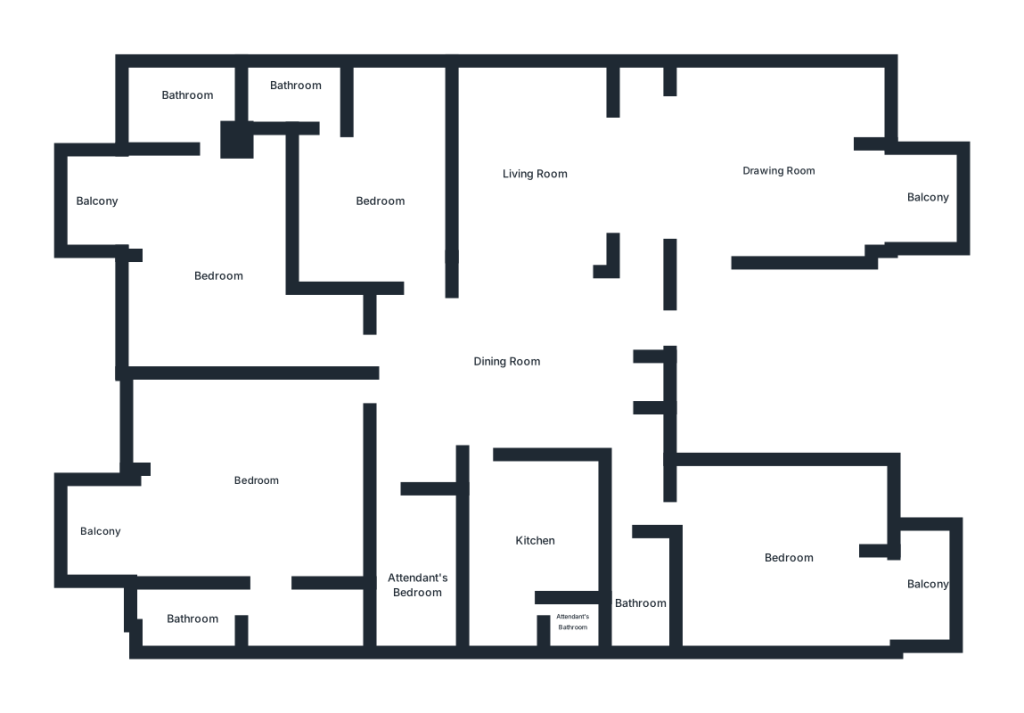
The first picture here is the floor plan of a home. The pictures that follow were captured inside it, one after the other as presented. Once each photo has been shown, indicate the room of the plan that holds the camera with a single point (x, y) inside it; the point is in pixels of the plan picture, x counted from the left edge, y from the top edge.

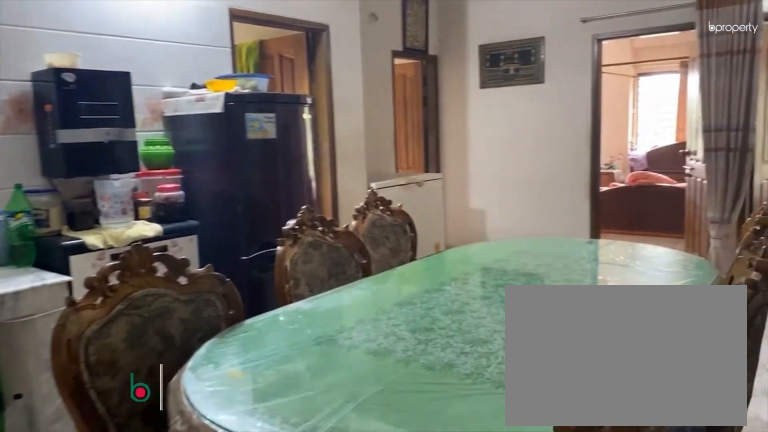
(506, 368)
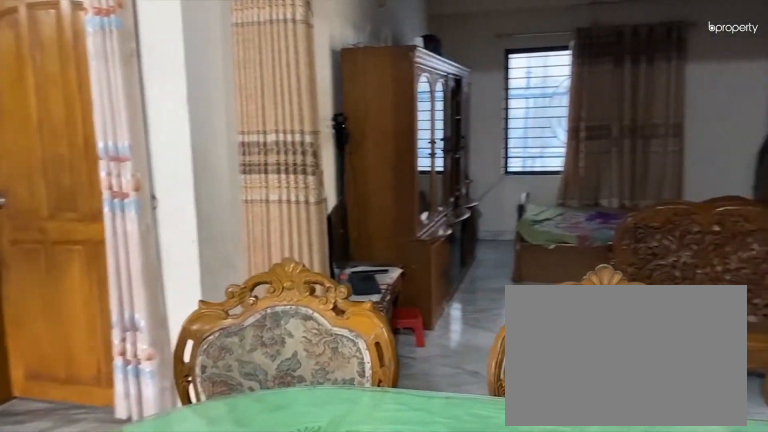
(506, 368)
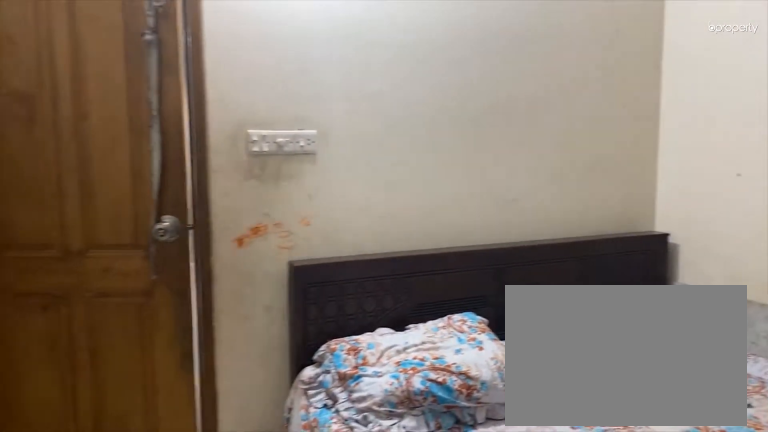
(385, 202)
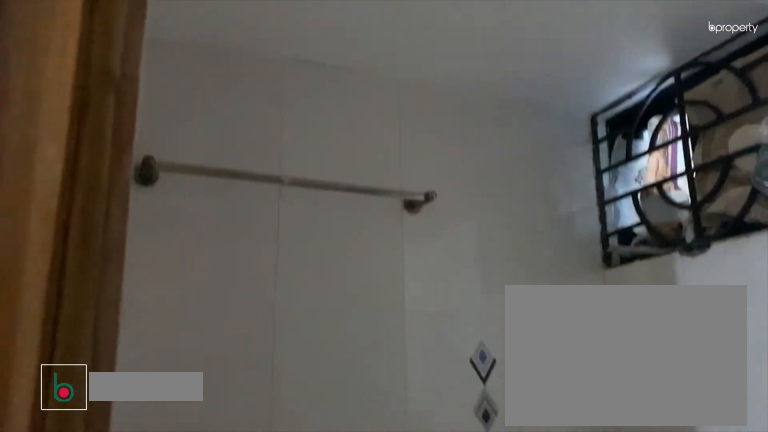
(297, 87)
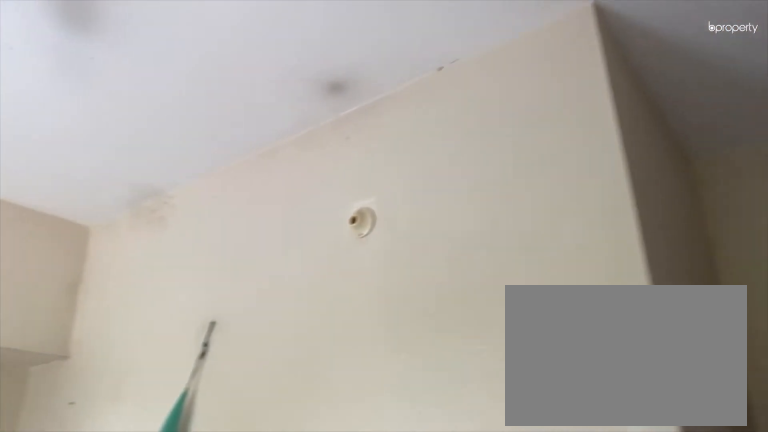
(218, 275)
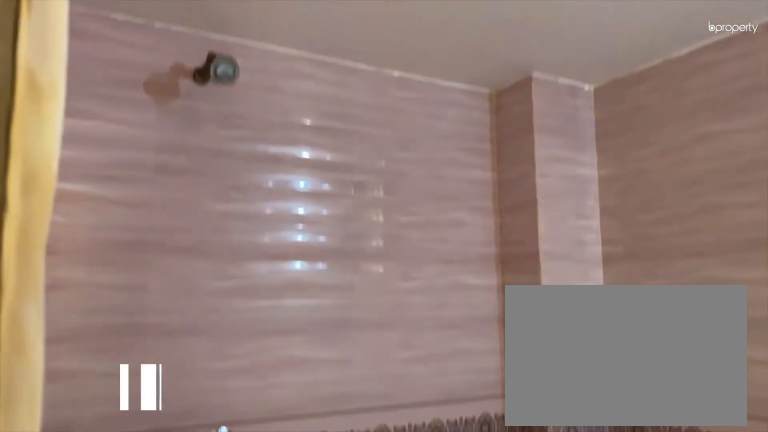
(184, 95)
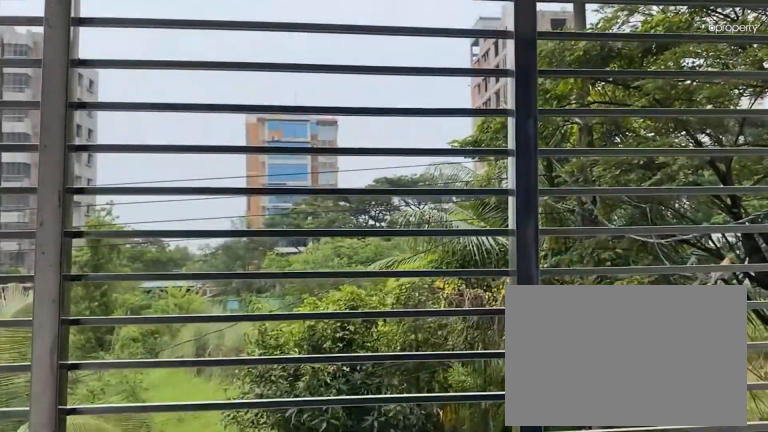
(103, 204)
